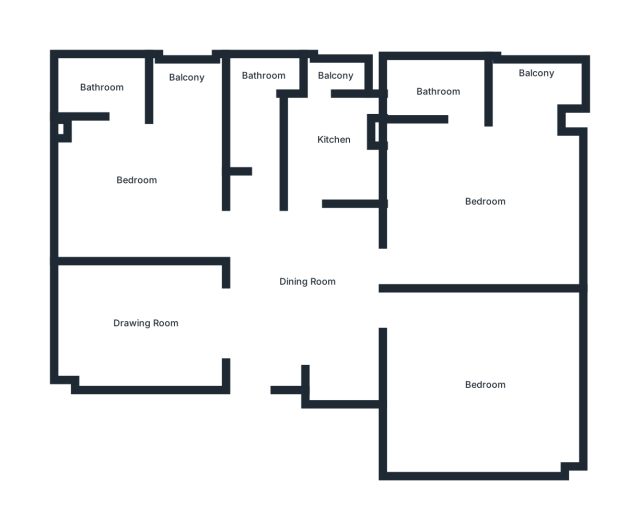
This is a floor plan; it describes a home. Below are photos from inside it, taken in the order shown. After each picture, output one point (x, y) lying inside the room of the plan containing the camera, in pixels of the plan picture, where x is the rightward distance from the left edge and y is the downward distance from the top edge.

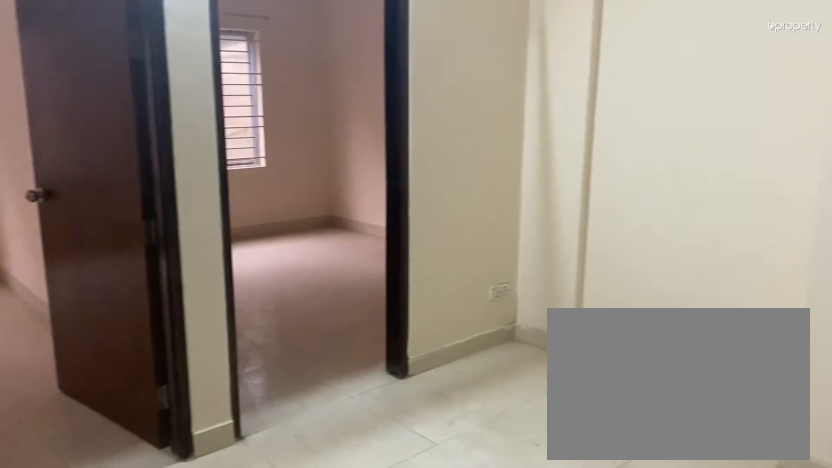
(296, 289)
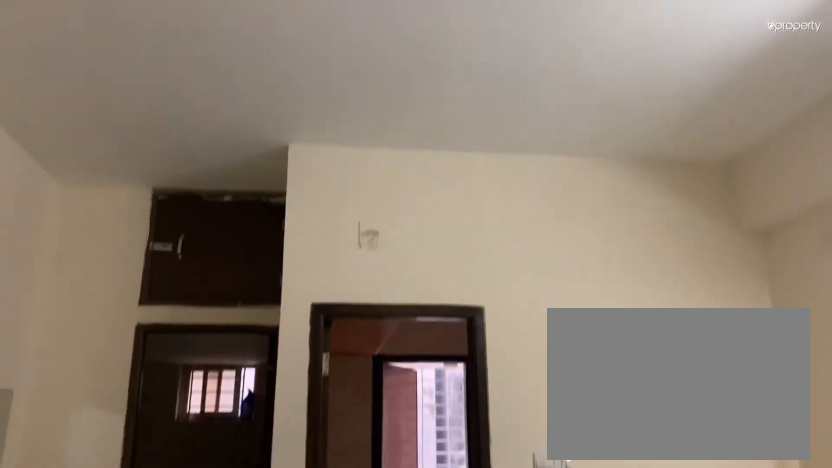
(296, 289)
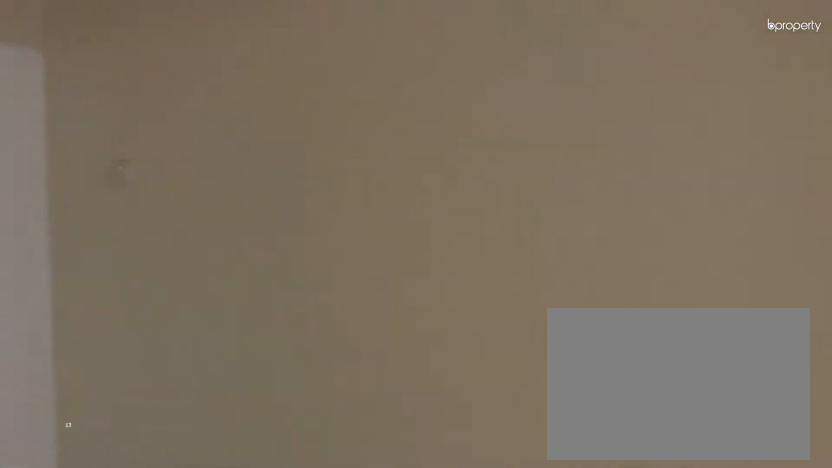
(145, 316)
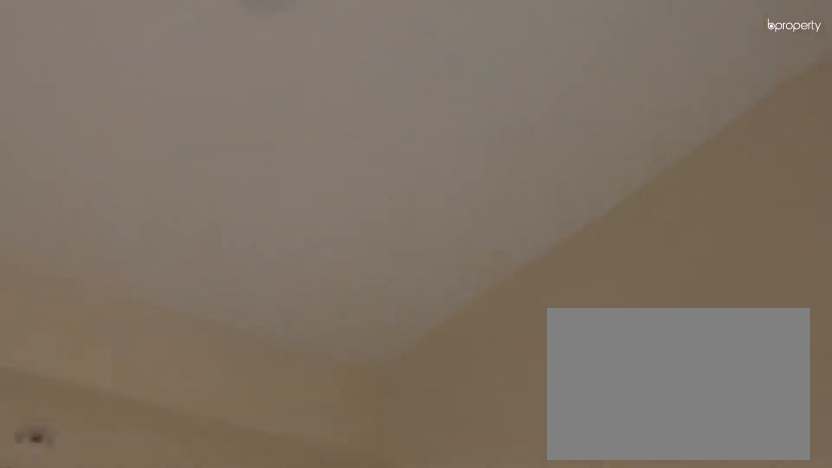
(145, 316)
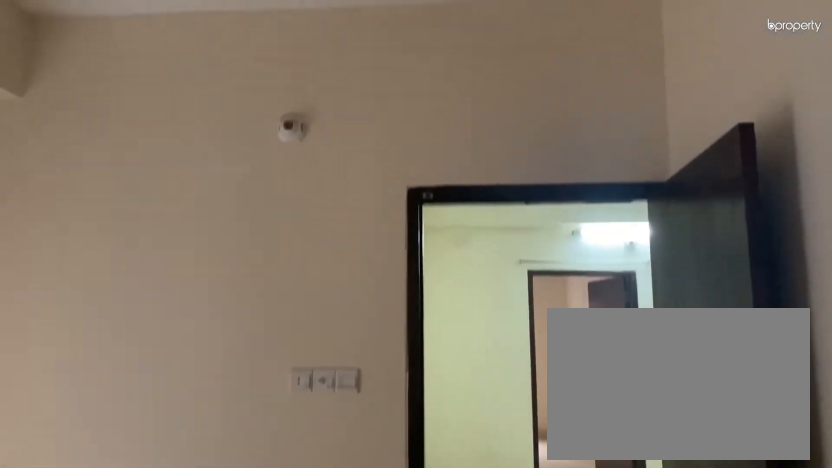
(135, 170)
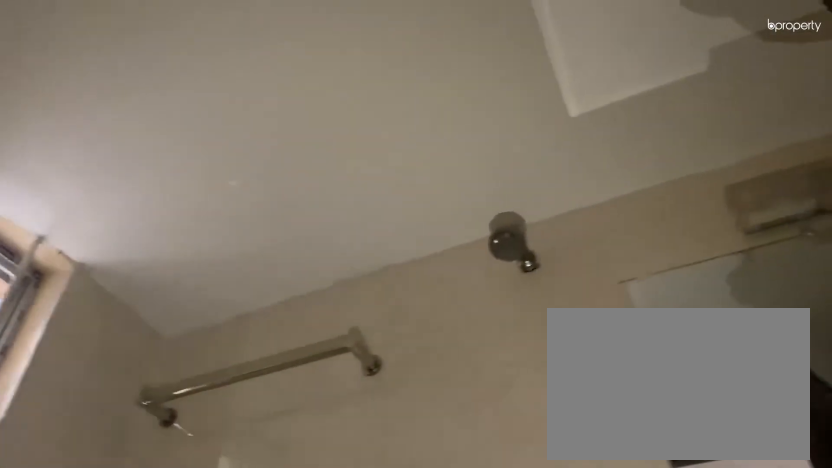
(98, 87)
